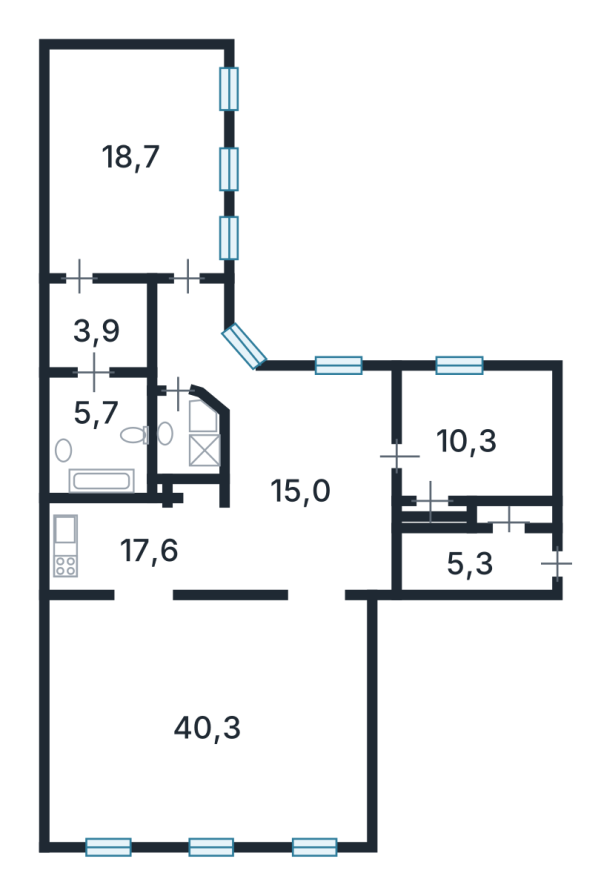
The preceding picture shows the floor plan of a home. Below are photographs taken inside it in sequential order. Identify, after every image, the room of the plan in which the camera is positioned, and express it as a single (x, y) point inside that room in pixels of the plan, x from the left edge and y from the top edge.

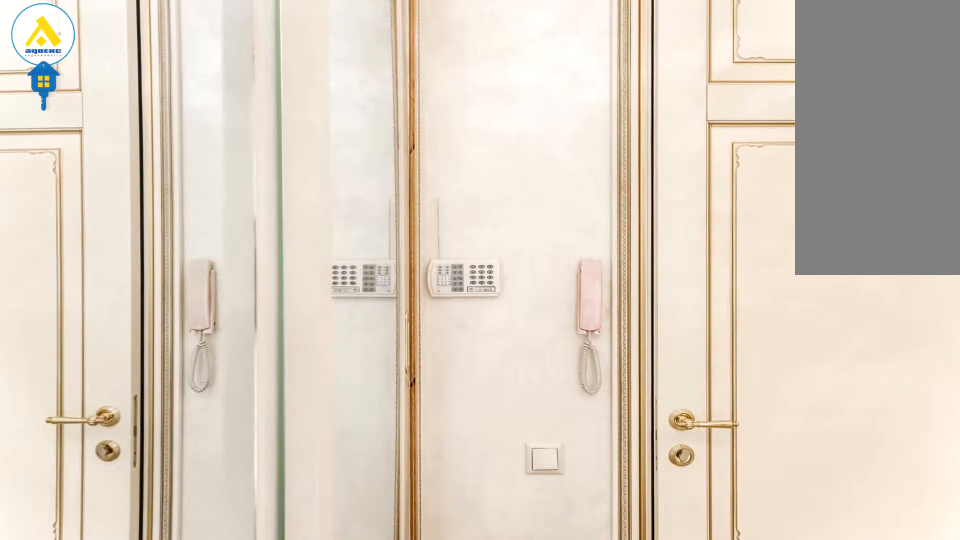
(468, 560)
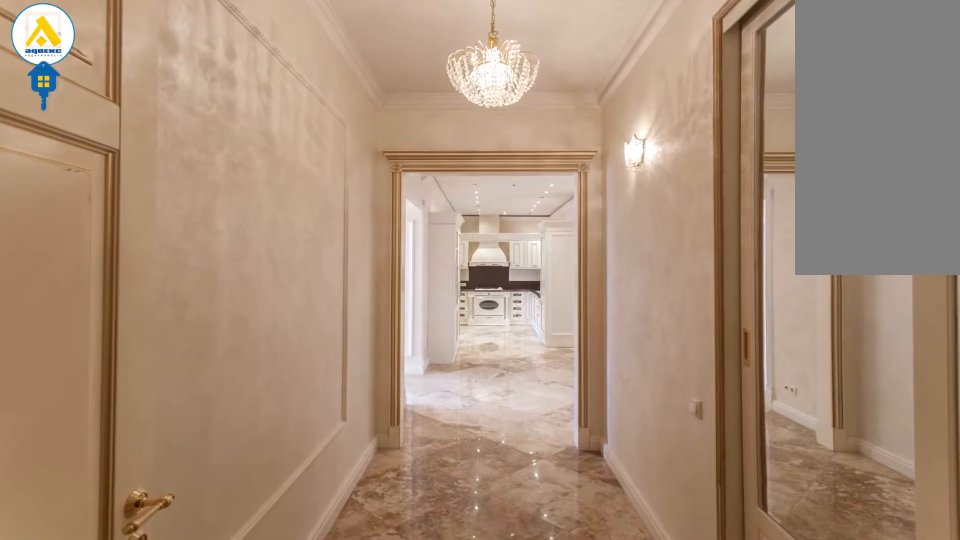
(298, 538)
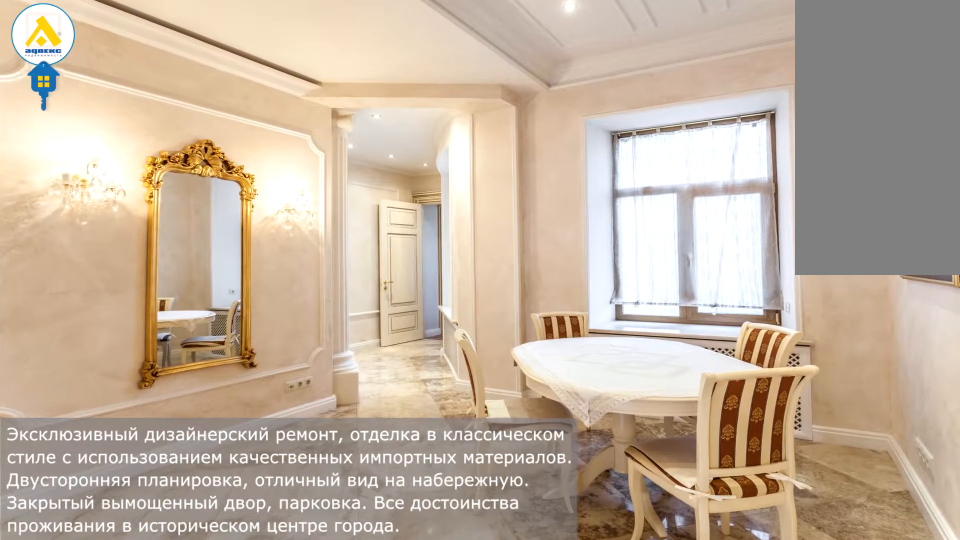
(299, 538)
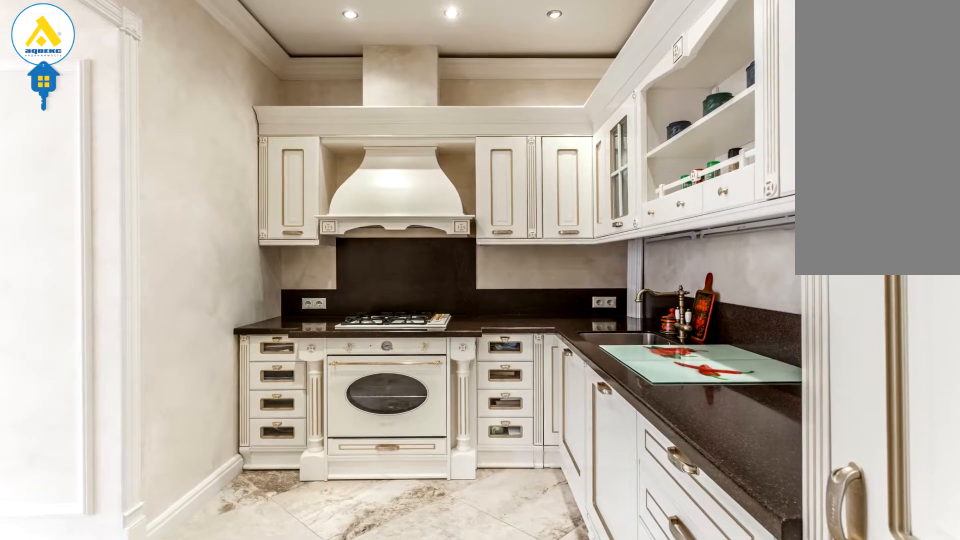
(150, 546)
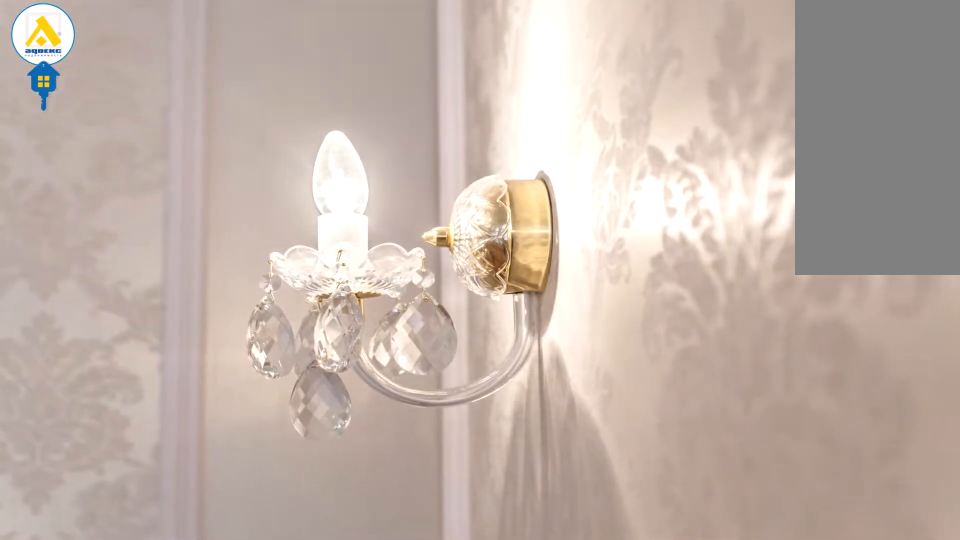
(205, 665)
